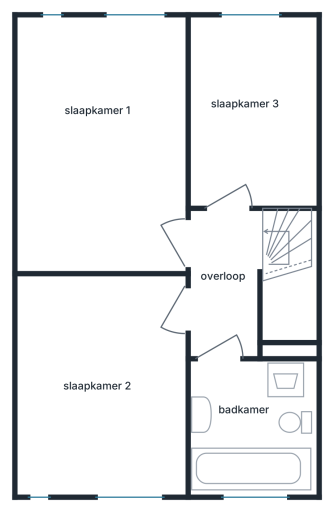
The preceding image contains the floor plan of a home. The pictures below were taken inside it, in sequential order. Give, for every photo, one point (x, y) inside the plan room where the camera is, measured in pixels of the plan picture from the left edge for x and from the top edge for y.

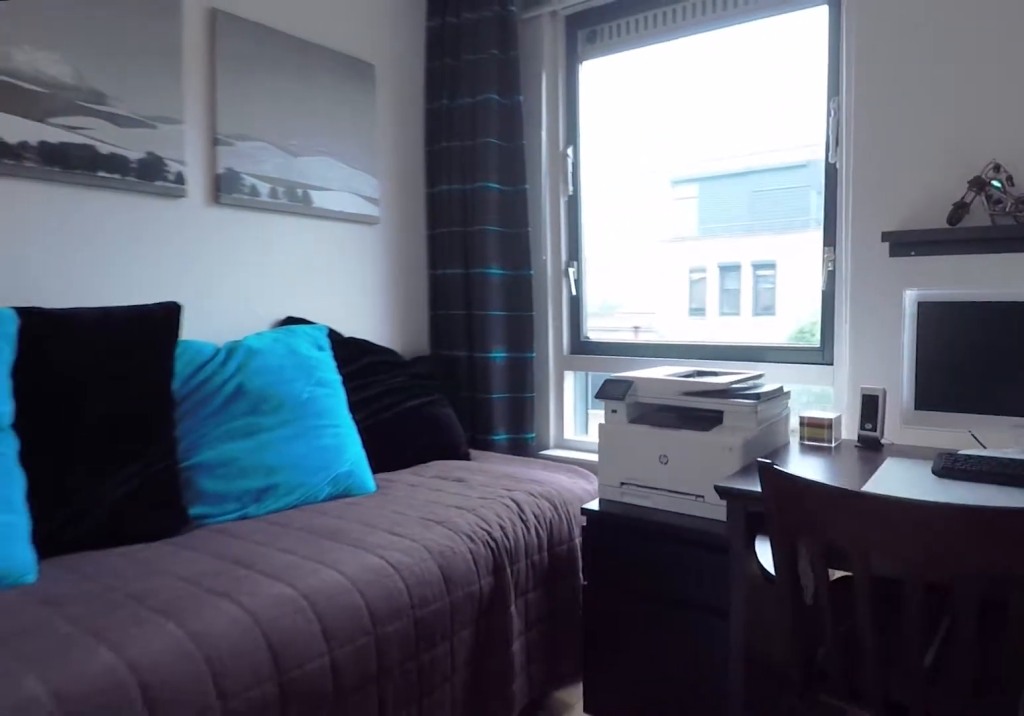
(106, 394)
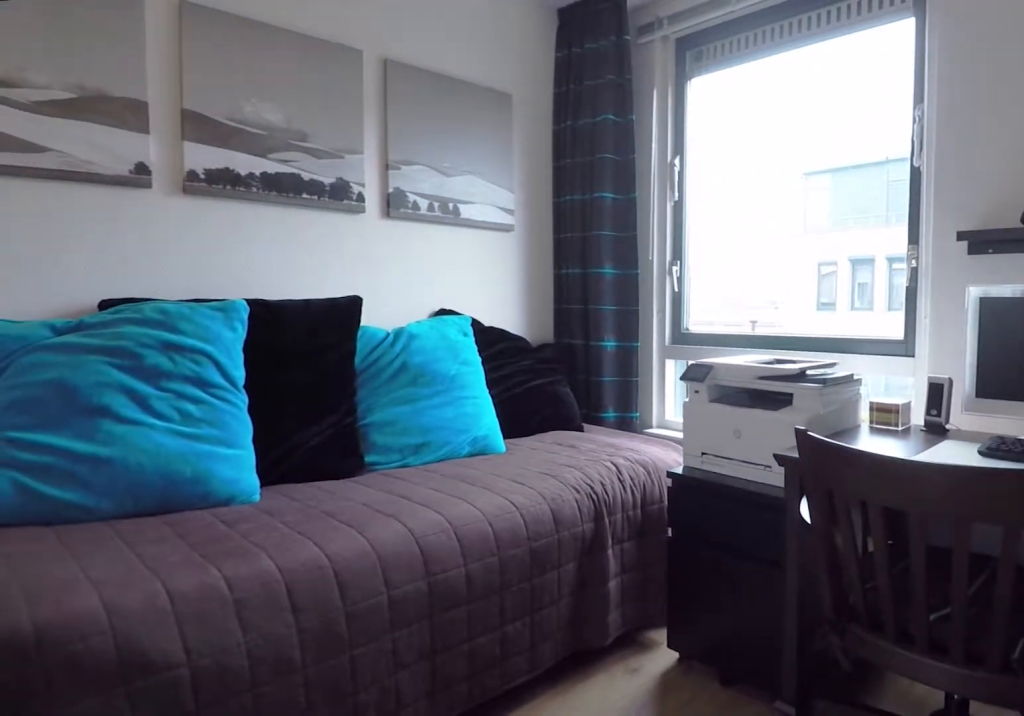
(106, 394)
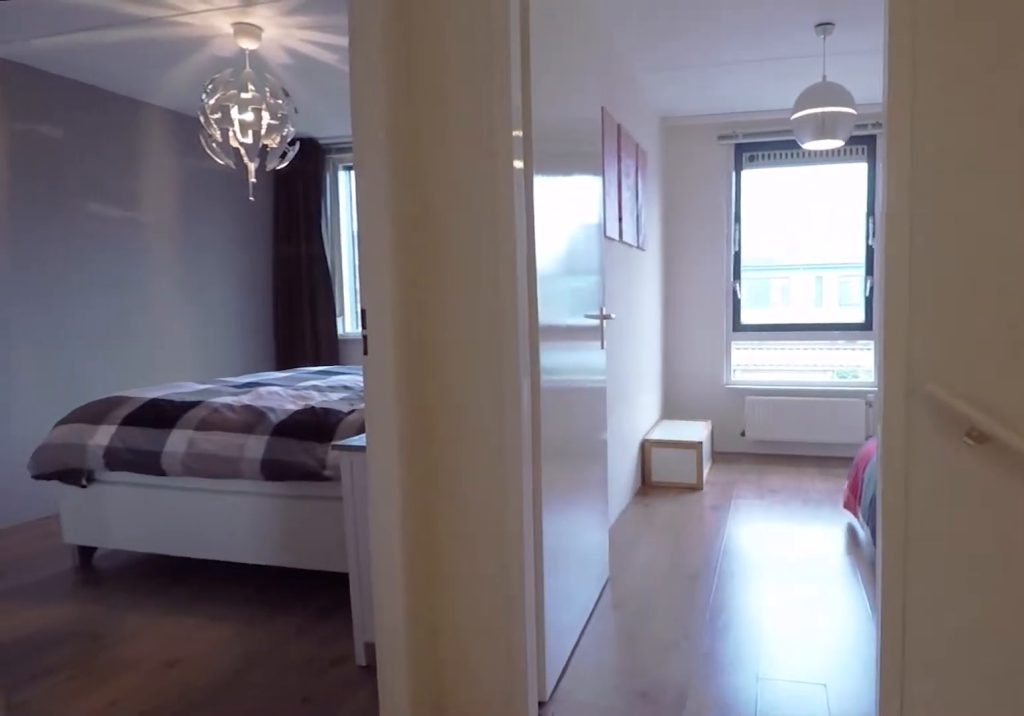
(227, 313)
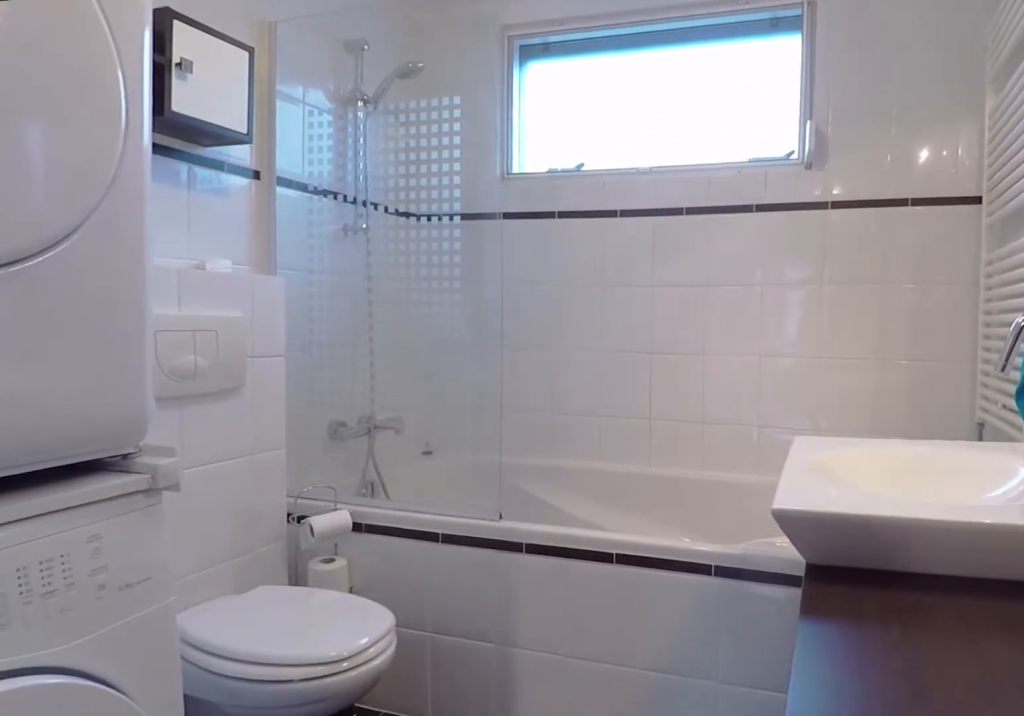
(251, 427)
